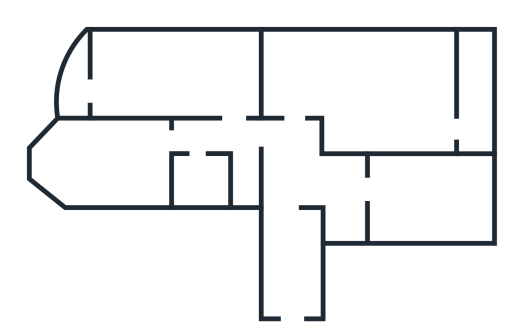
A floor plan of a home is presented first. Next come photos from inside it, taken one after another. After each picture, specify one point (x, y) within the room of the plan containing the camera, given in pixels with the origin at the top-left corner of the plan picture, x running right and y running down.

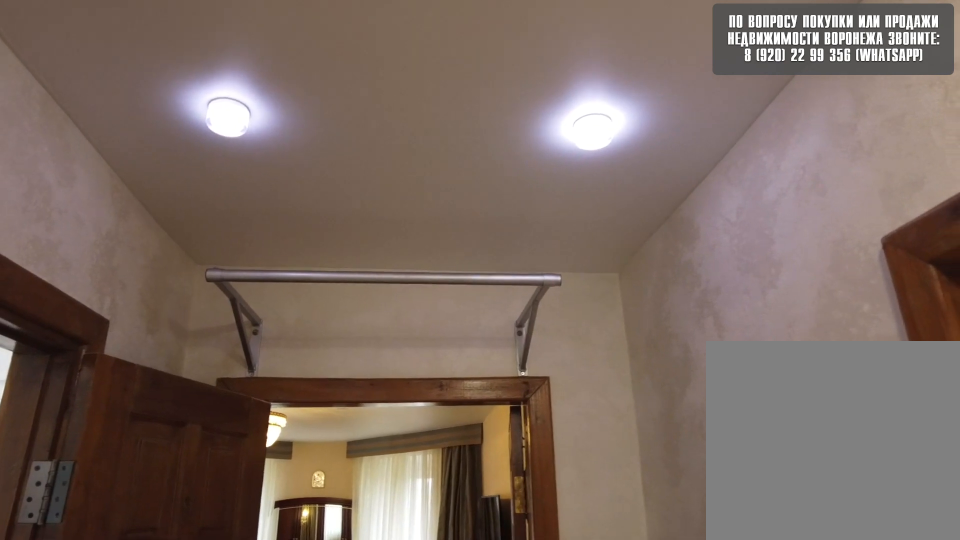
(232, 134)
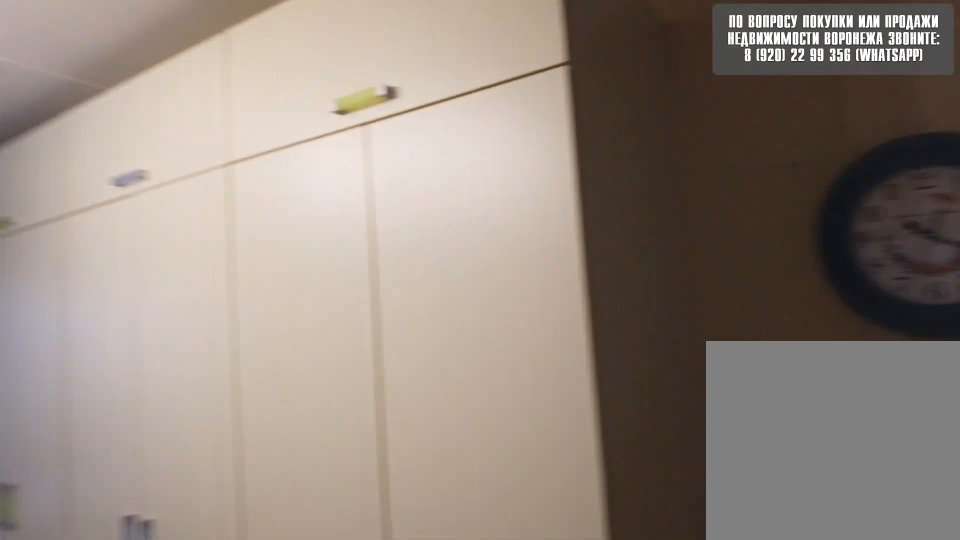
(210, 80)
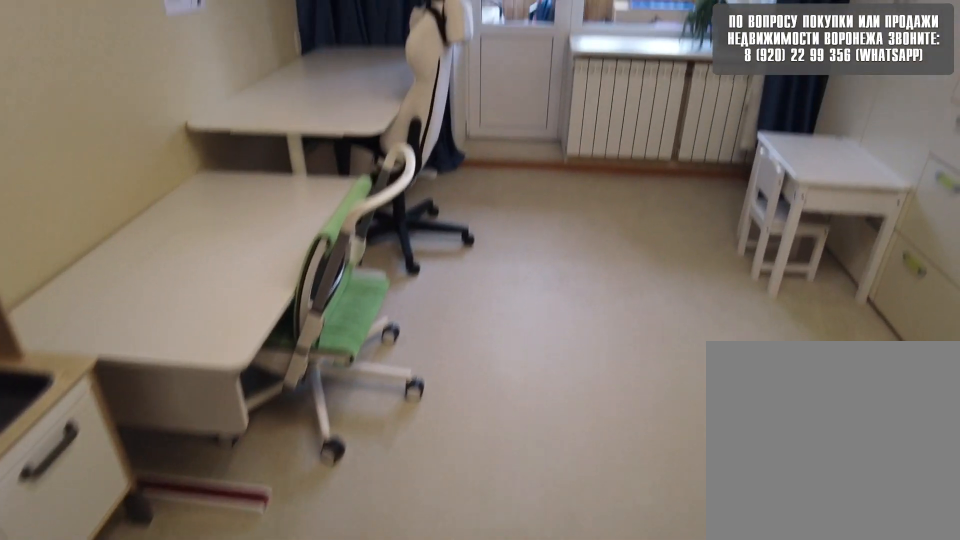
(210, 80)
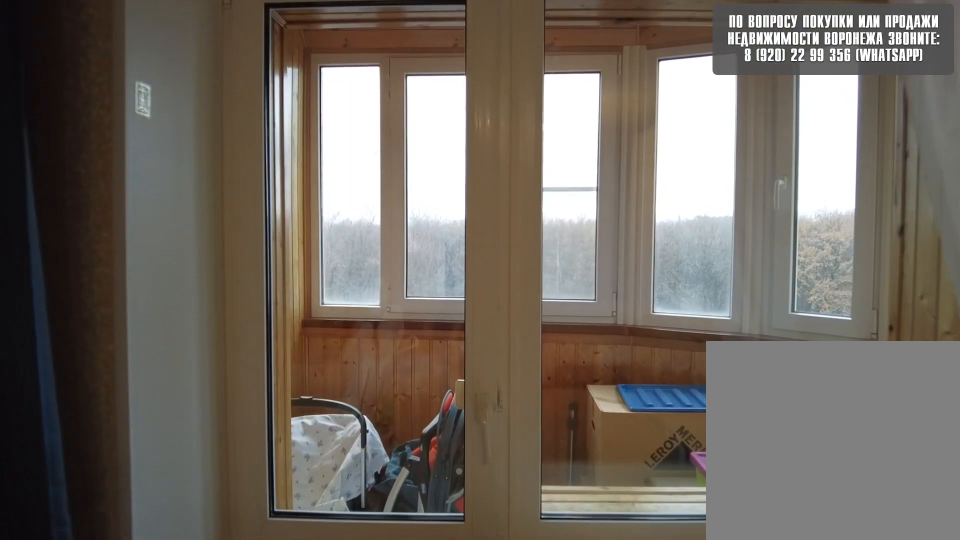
(124, 83)
